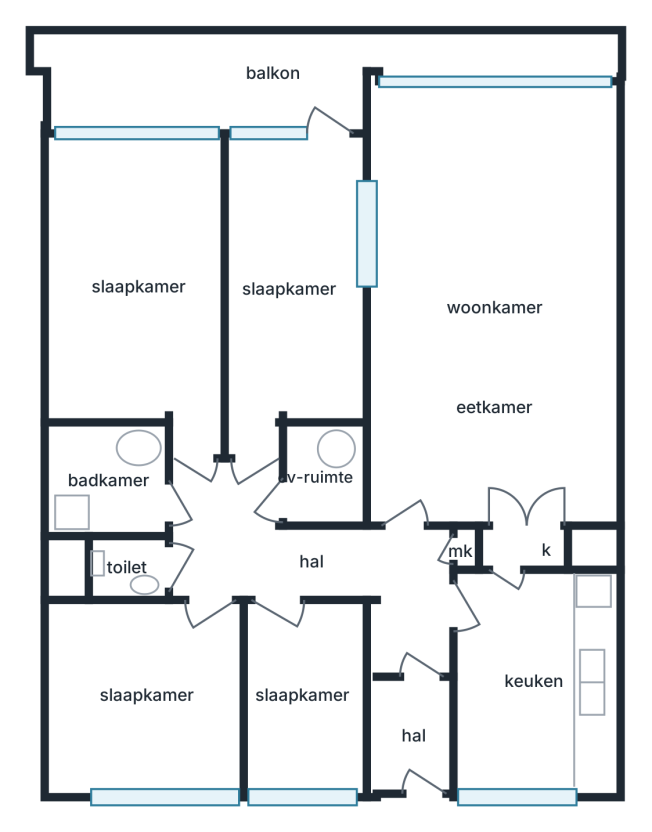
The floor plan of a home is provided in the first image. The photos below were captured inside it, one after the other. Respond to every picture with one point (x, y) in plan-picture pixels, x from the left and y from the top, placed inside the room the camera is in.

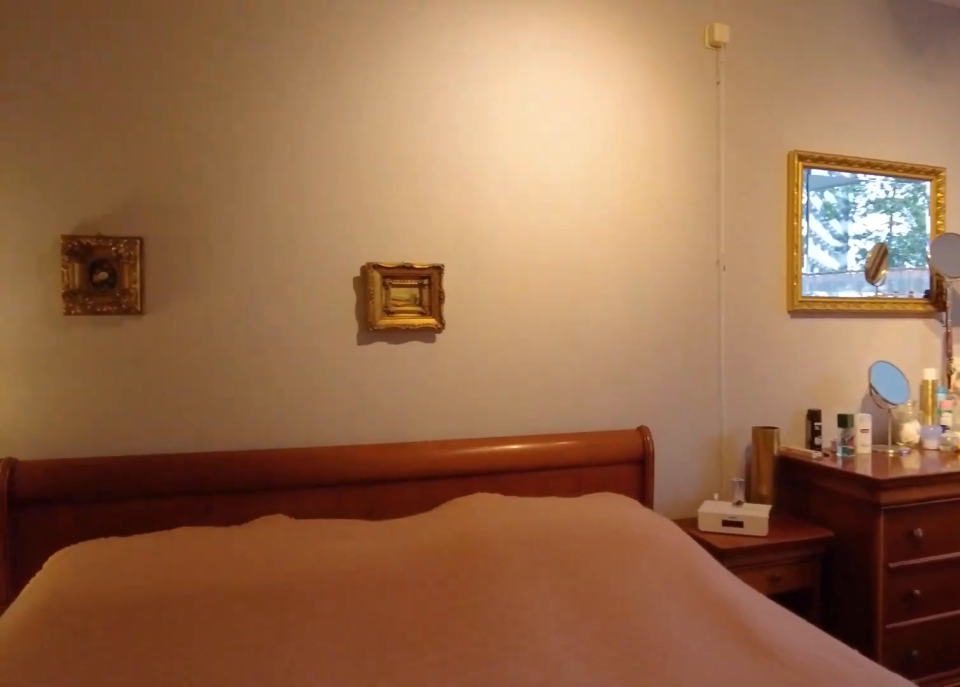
(138, 285)
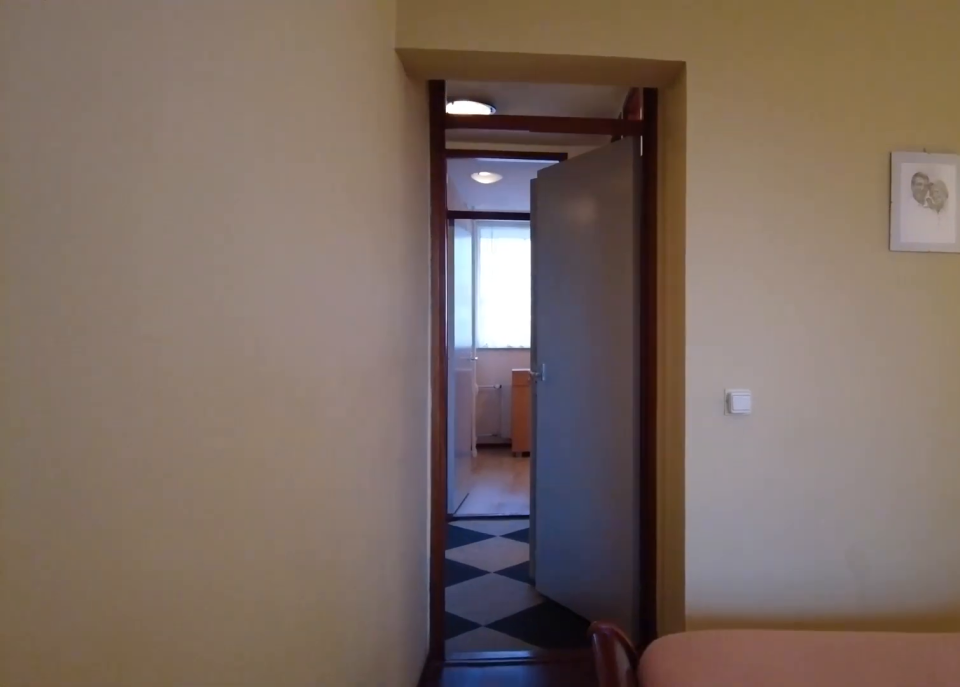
(138, 285)
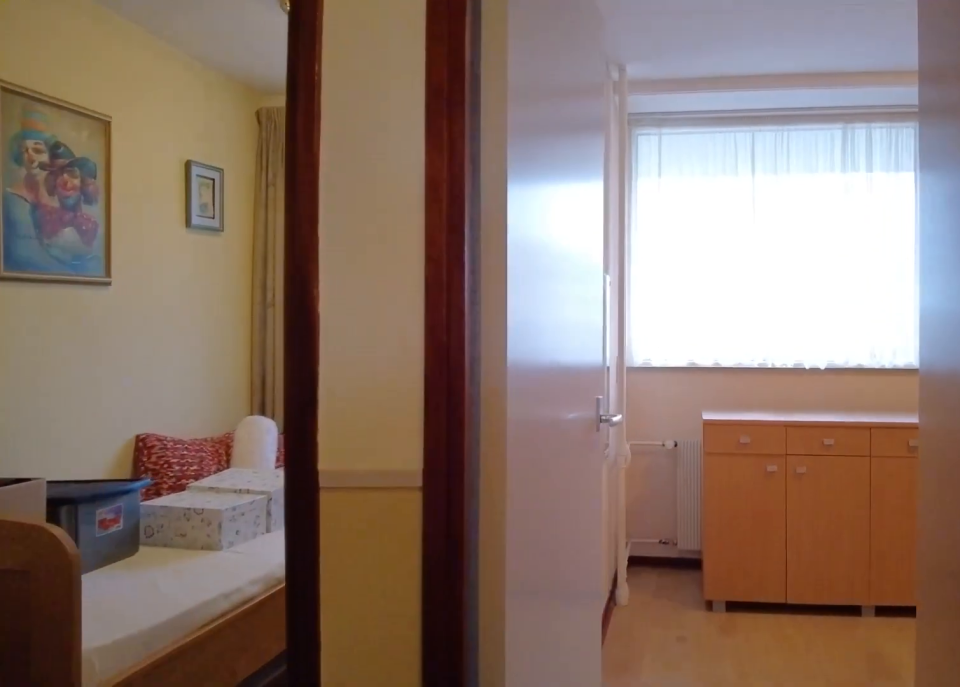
(333, 596)
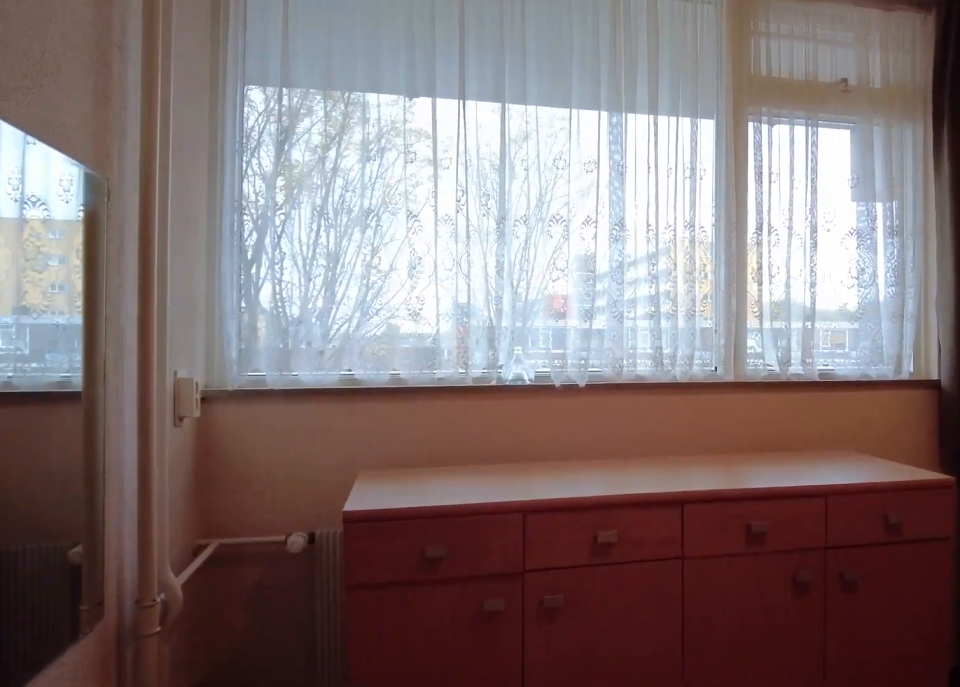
(146, 694)
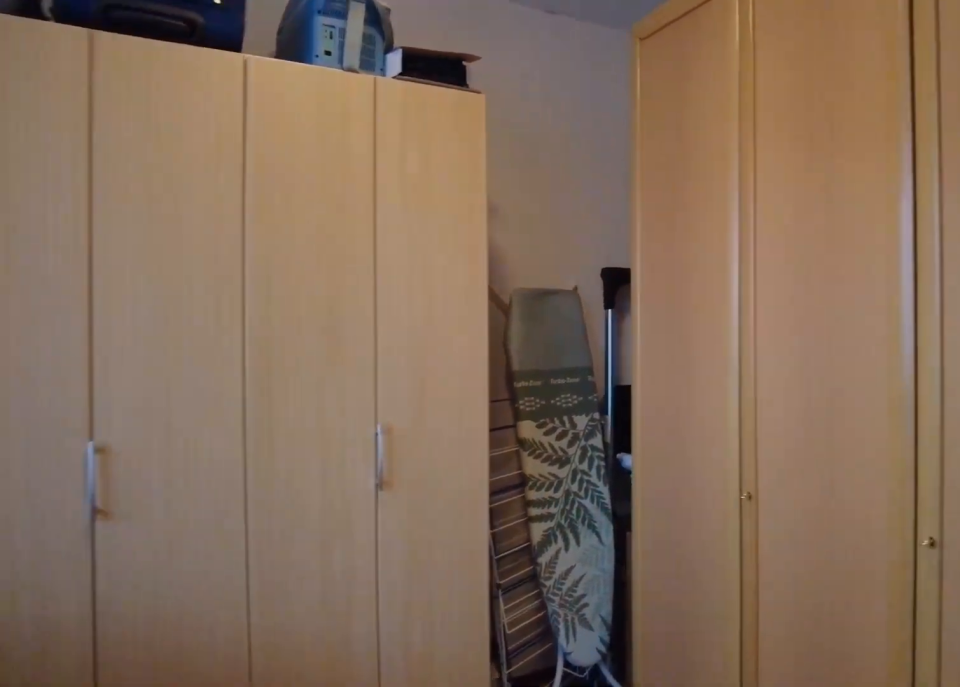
(146, 694)
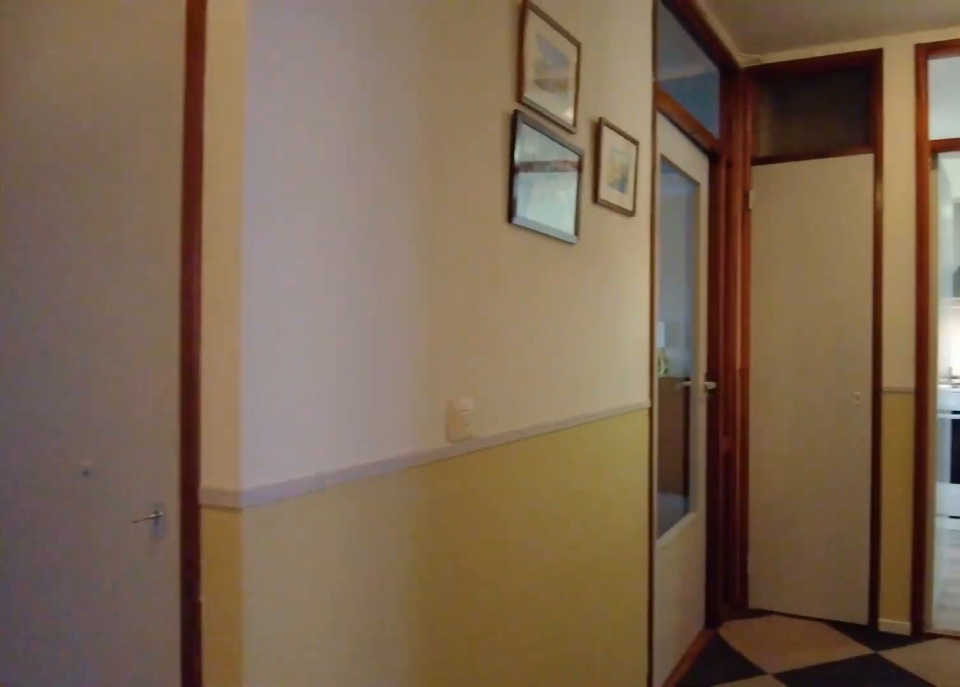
(332, 596)
